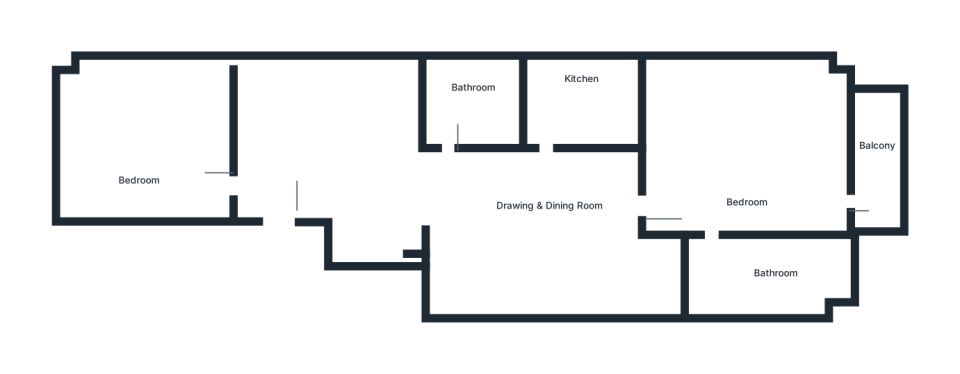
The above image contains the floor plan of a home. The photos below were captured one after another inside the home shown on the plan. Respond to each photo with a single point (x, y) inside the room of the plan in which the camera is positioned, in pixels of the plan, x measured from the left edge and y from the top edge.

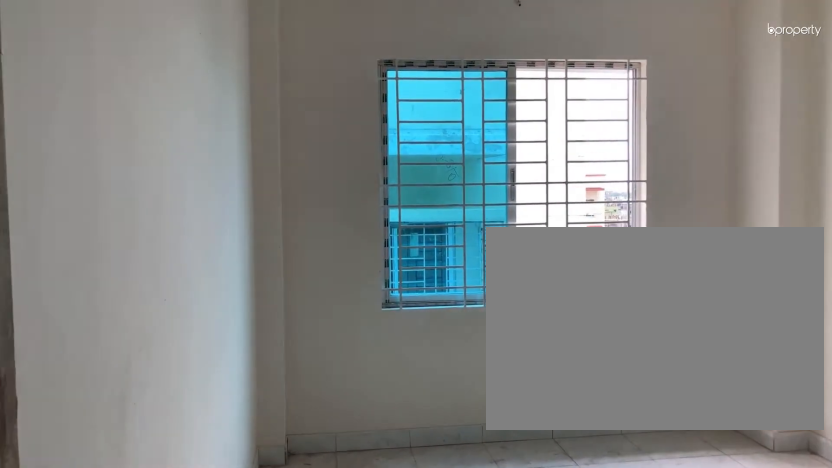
(140, 145)
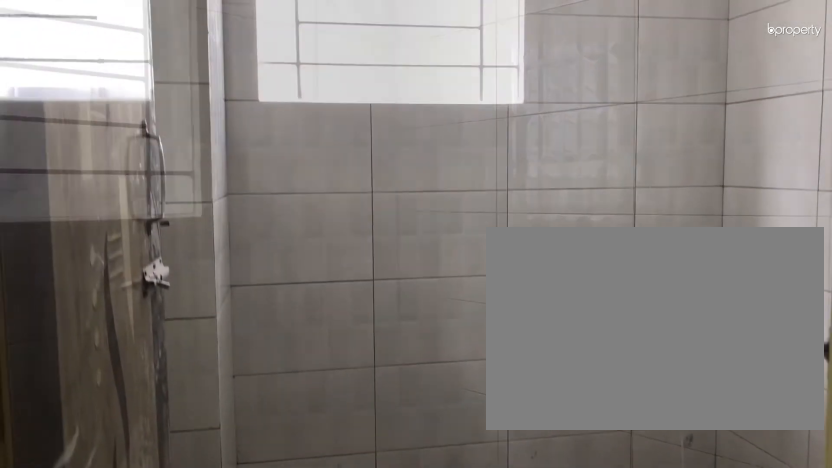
(484, 104)
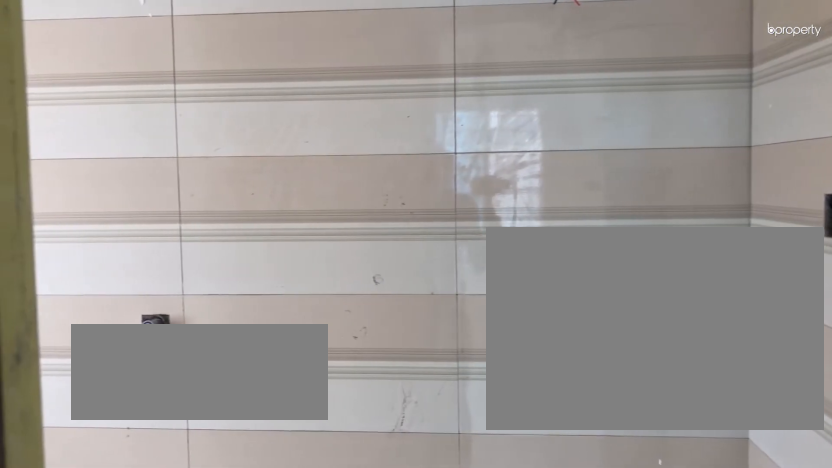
(773, 275)
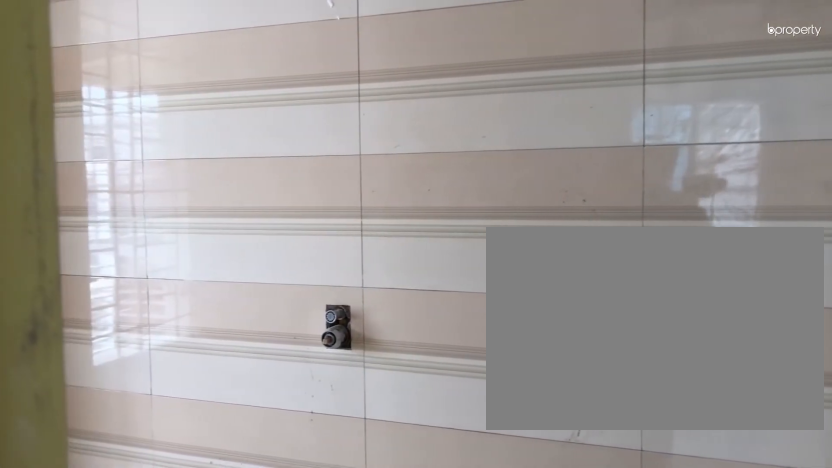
(773, 275)
